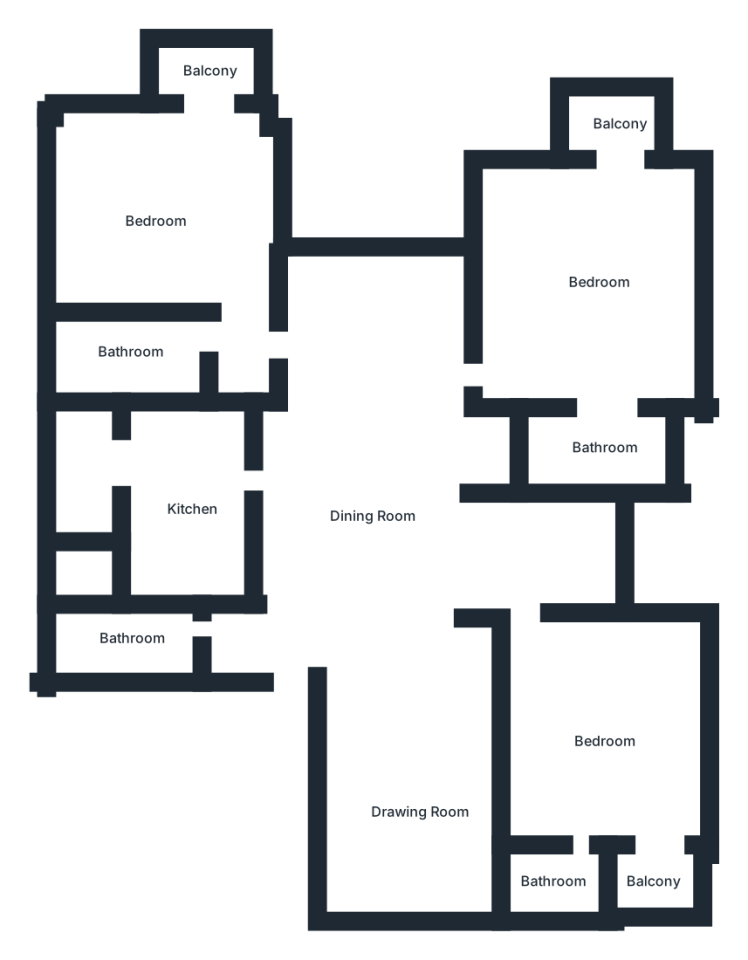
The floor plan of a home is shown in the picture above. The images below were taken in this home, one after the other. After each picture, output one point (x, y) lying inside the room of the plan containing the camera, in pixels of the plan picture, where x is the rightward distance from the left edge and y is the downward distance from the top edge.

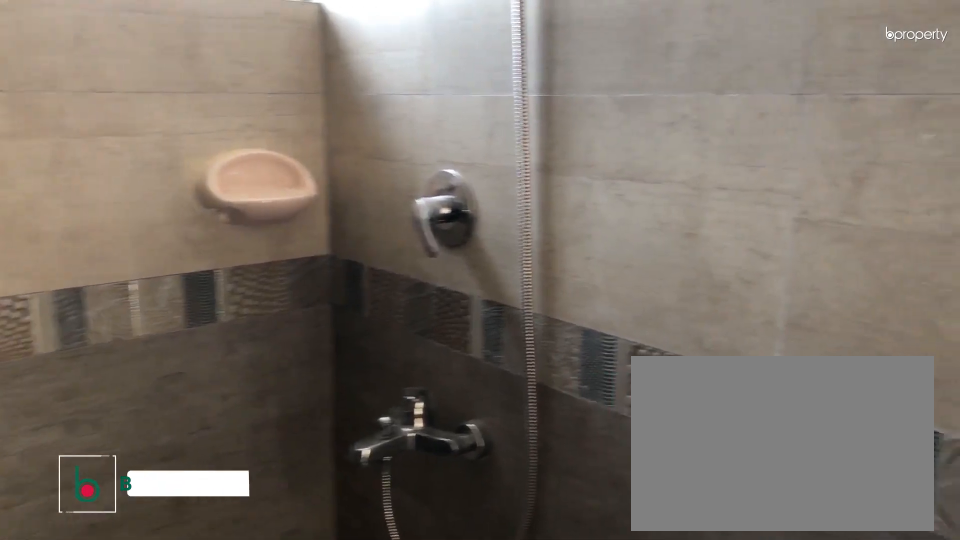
(126, 348)
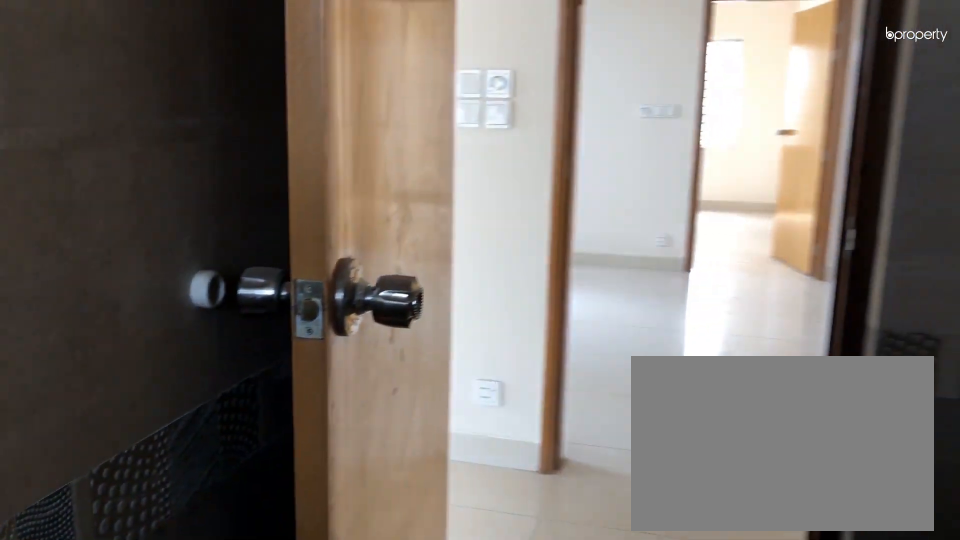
(126, 348)
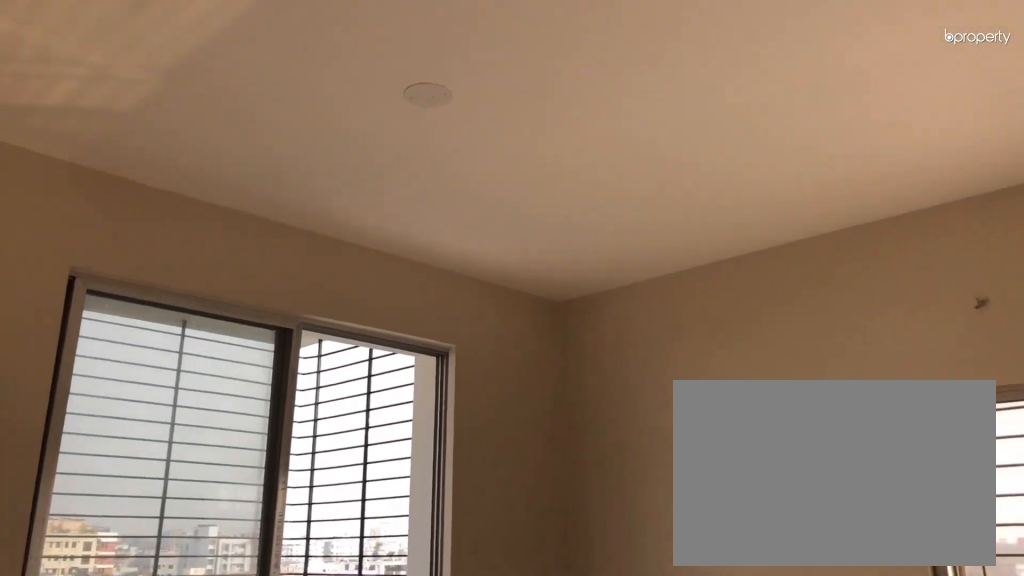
(600, 277)
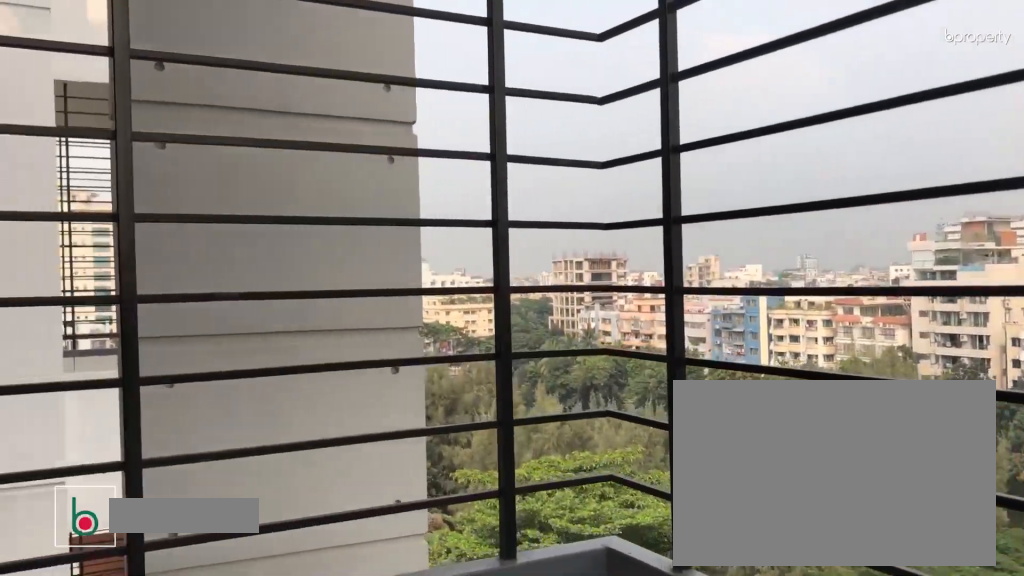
(613, 117)
